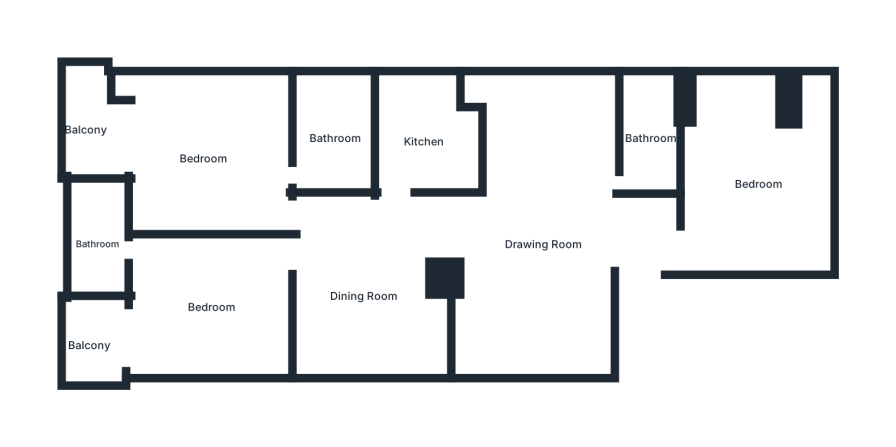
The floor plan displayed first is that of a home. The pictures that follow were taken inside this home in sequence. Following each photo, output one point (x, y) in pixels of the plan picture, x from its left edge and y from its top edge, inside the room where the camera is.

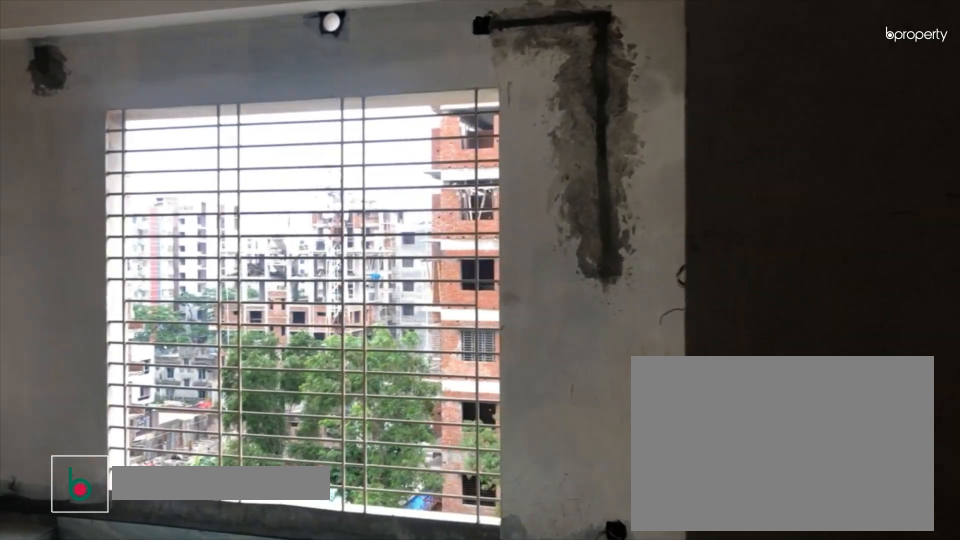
(543, 244)
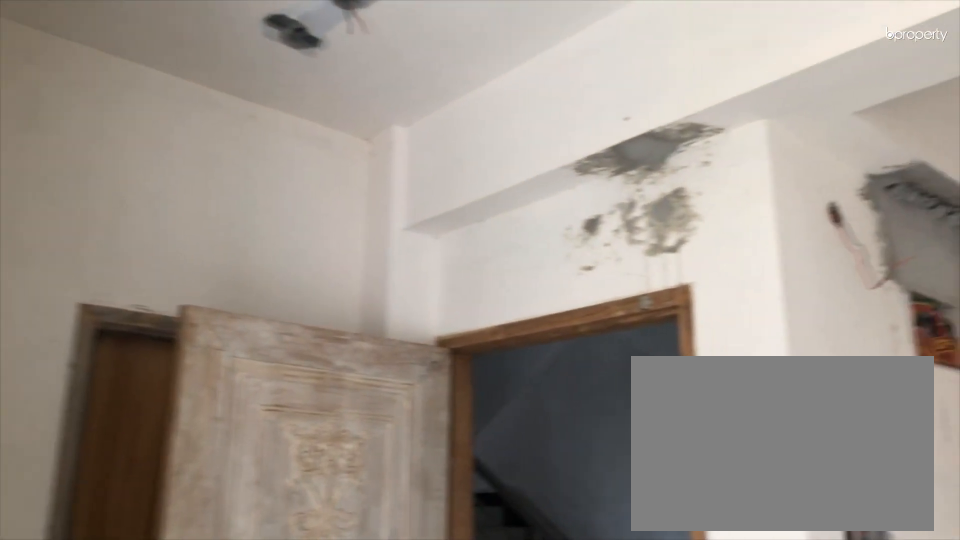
(542, 244)
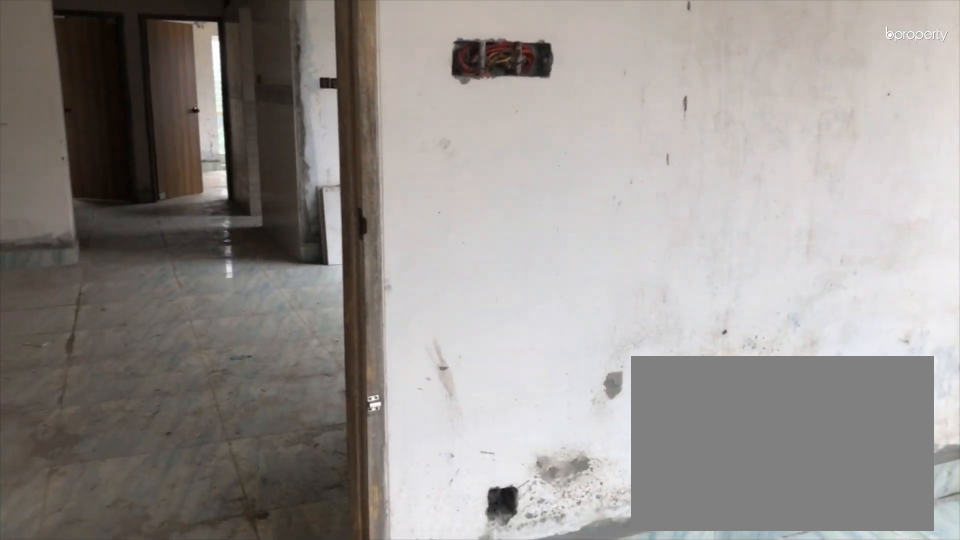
(759, 184)
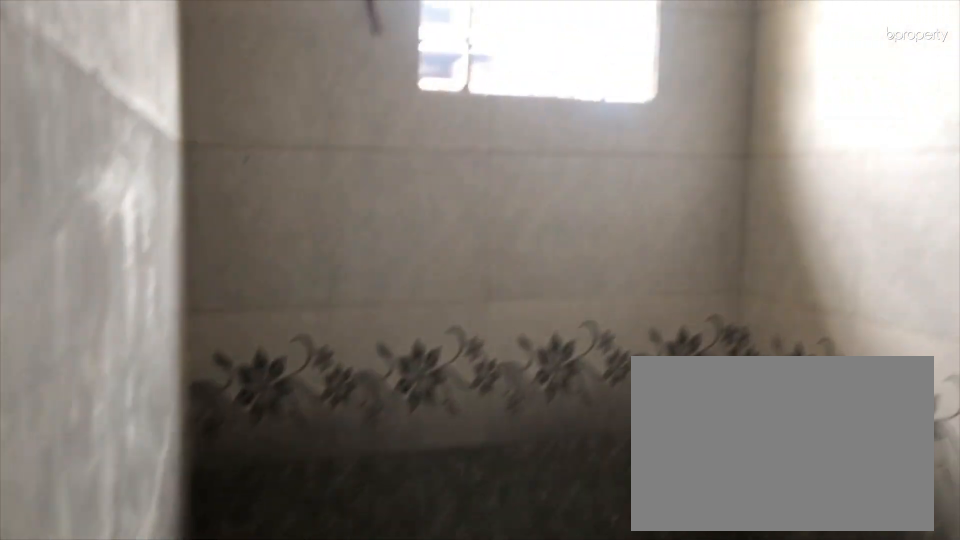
(651, 137)
